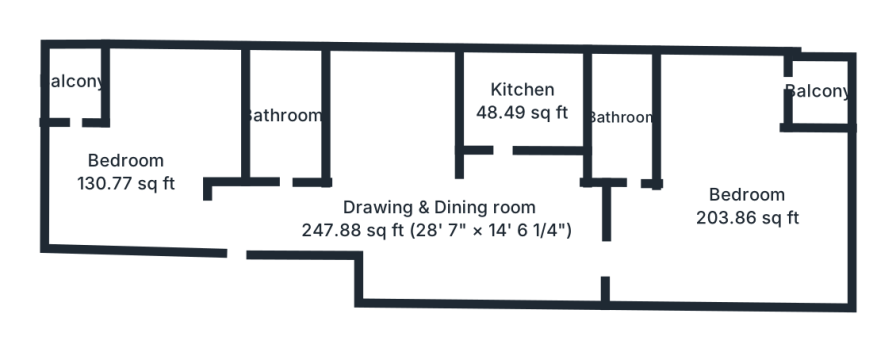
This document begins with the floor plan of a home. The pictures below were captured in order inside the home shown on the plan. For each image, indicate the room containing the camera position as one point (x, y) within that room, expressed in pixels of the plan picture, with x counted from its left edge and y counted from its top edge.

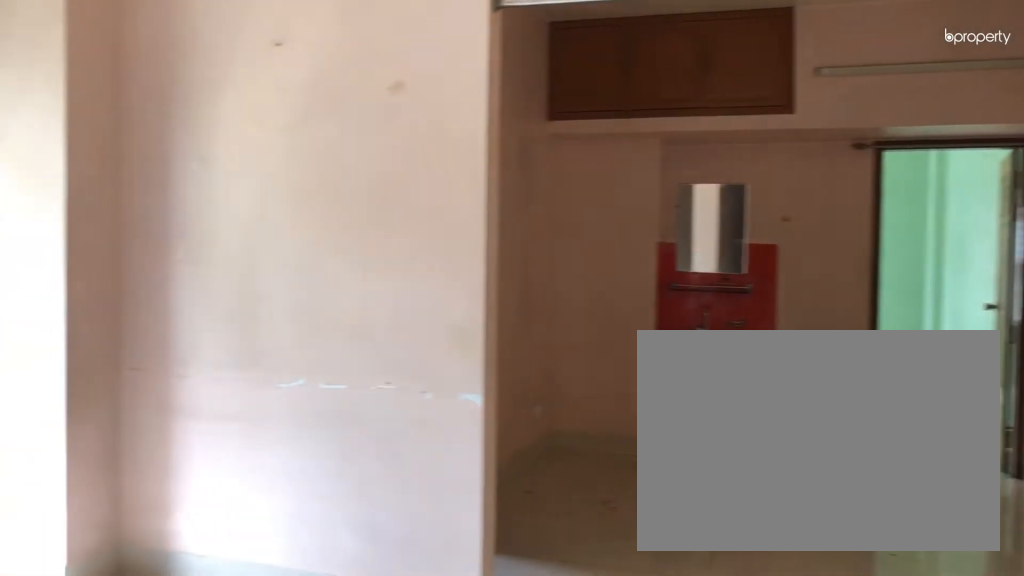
(441, 221)
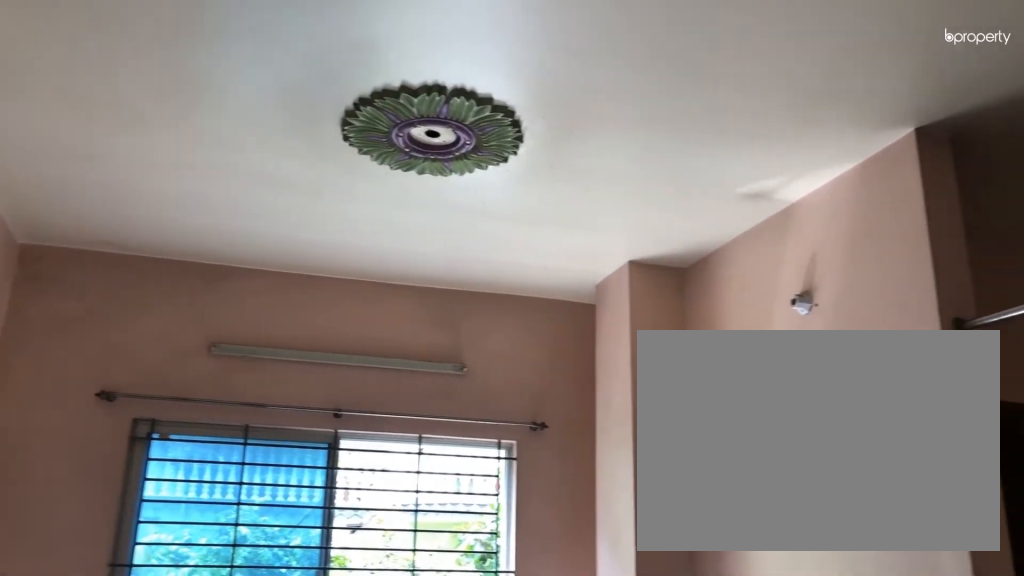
(441, 221)
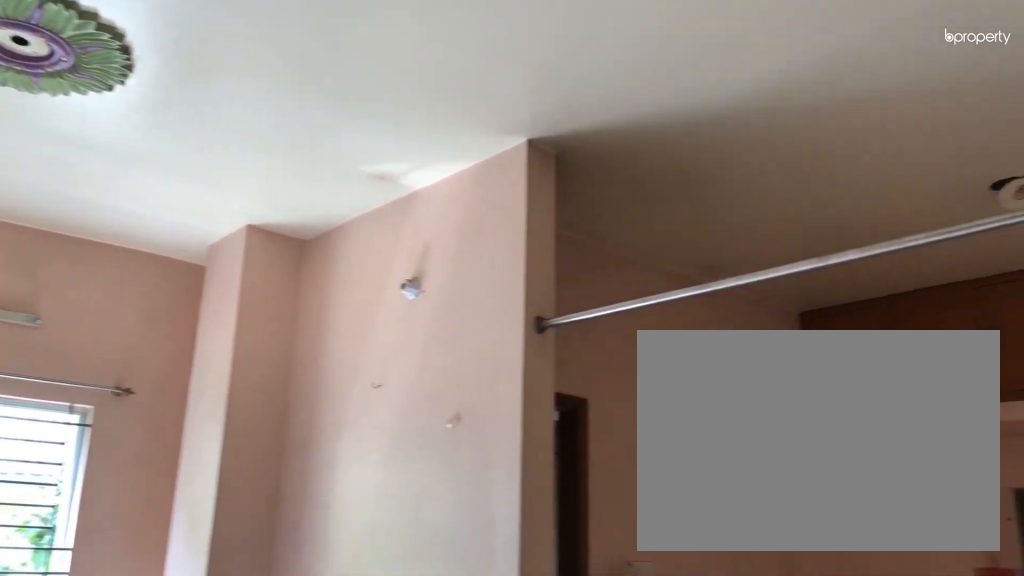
(441, 221)
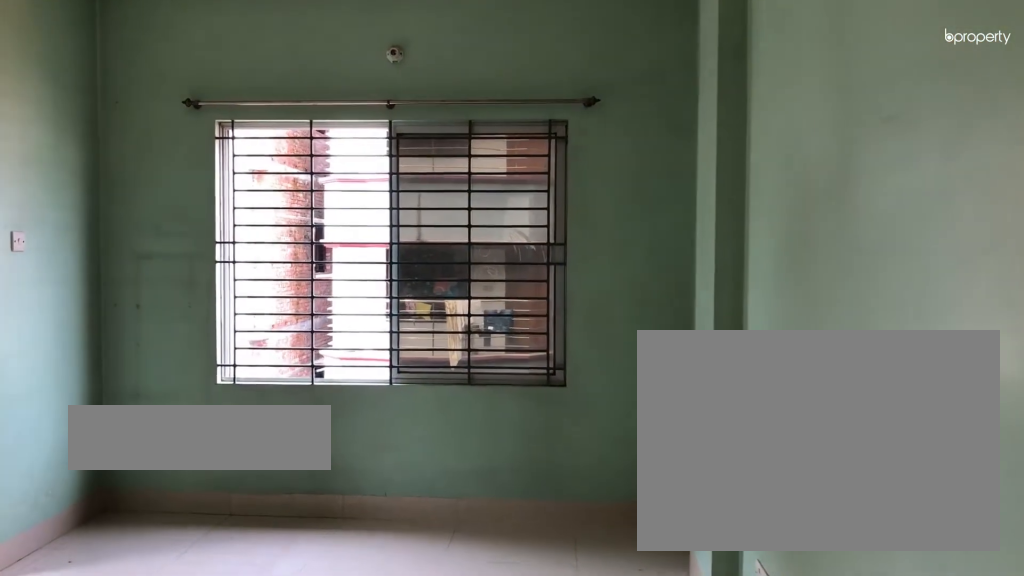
(745, 205)
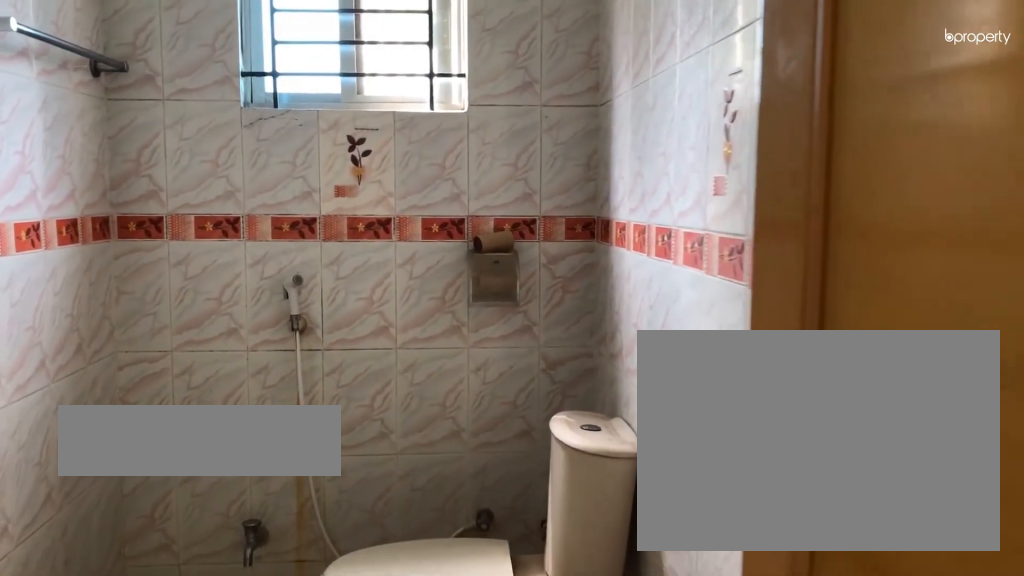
(624, 119)
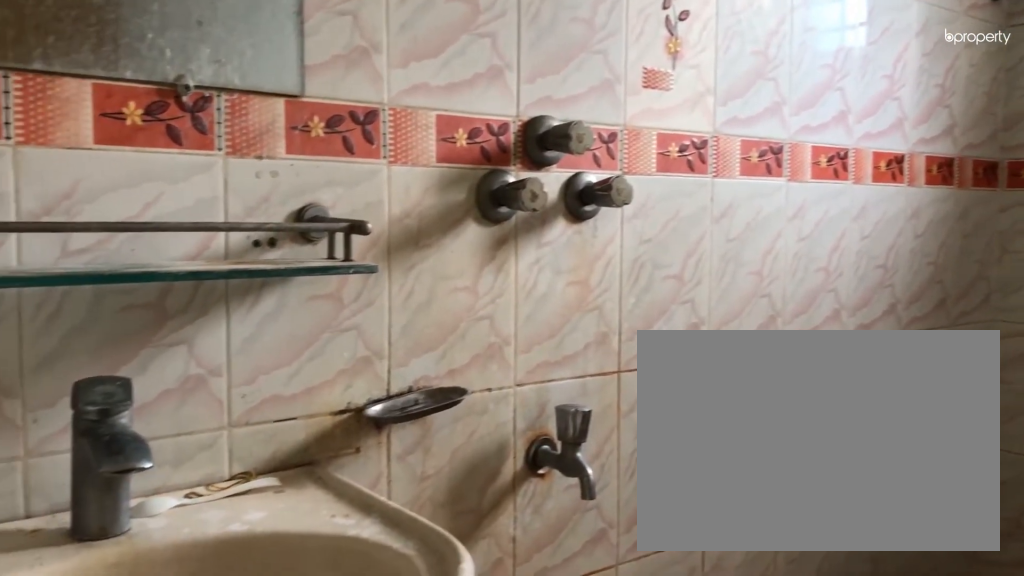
(624, 119)
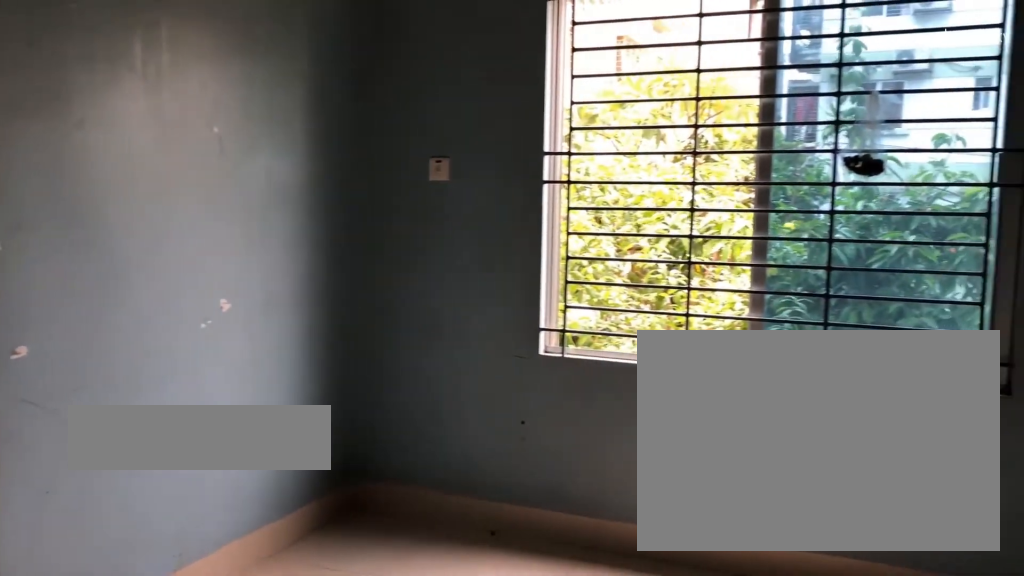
(127, 175)
